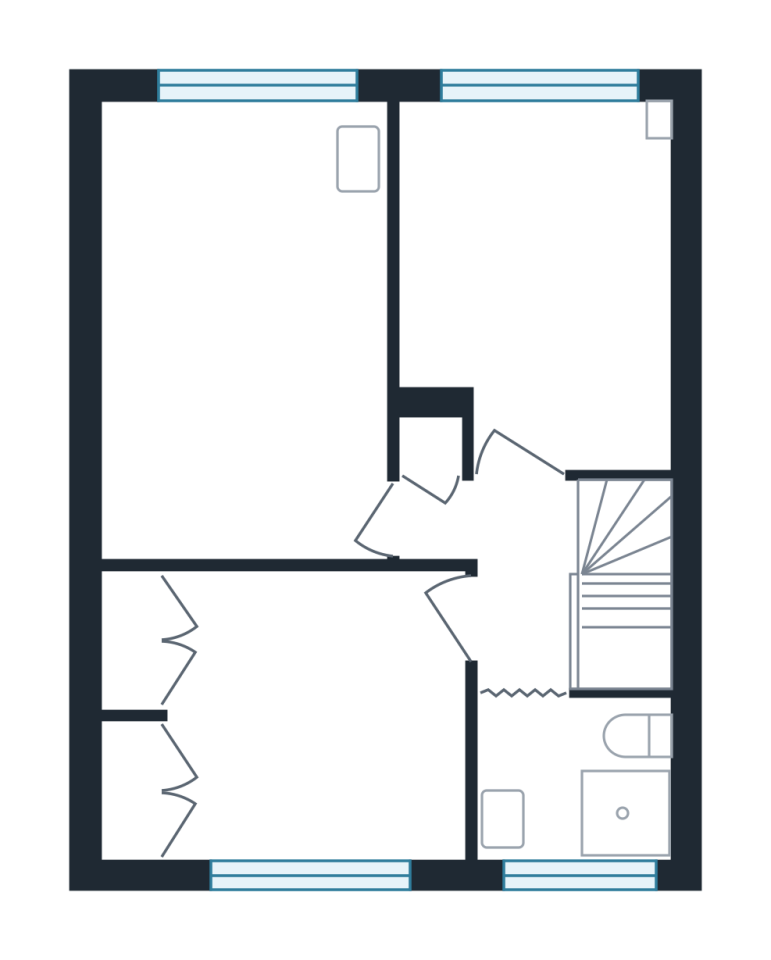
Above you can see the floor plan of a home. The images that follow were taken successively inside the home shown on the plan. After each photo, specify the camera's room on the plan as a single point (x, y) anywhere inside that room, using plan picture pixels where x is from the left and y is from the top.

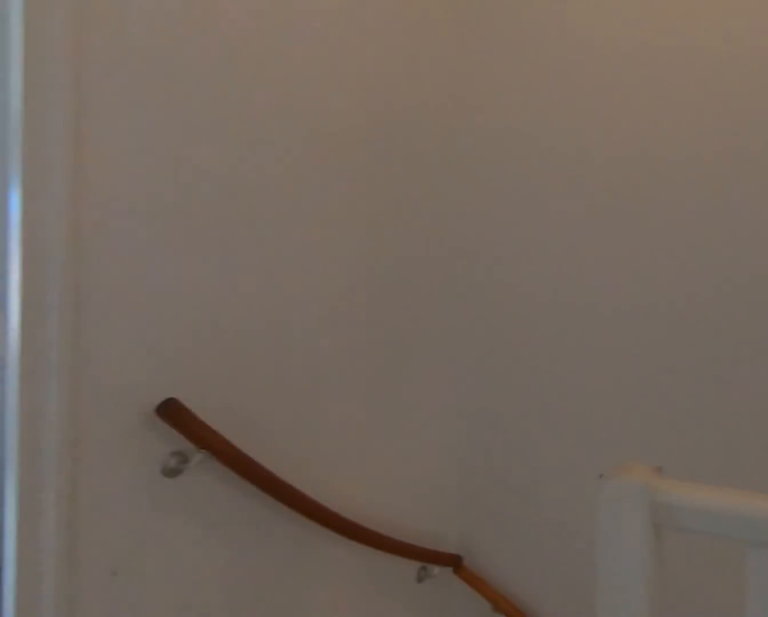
(506, 570)
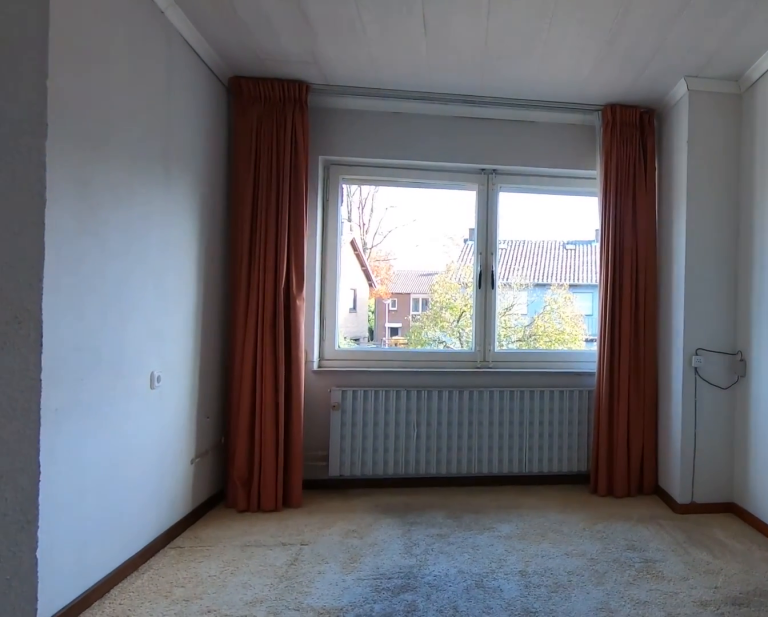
(542, 279)
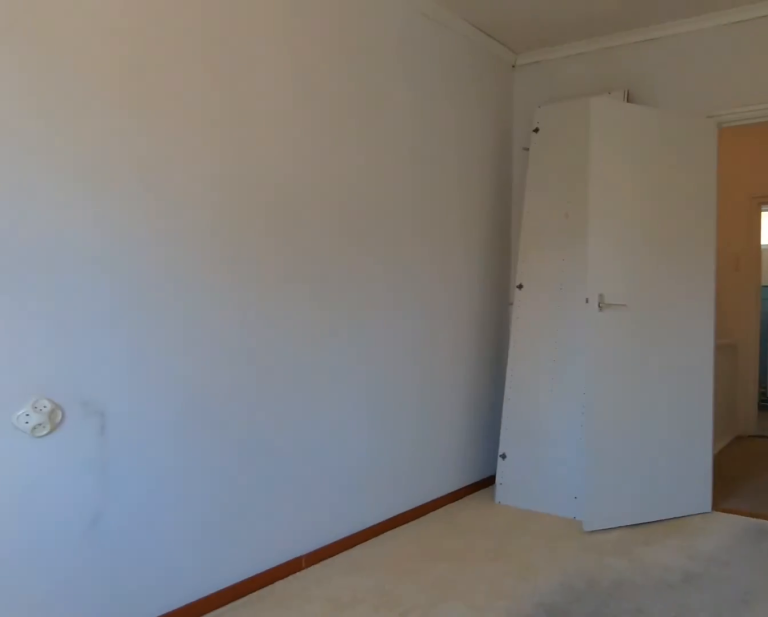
(542, 279)
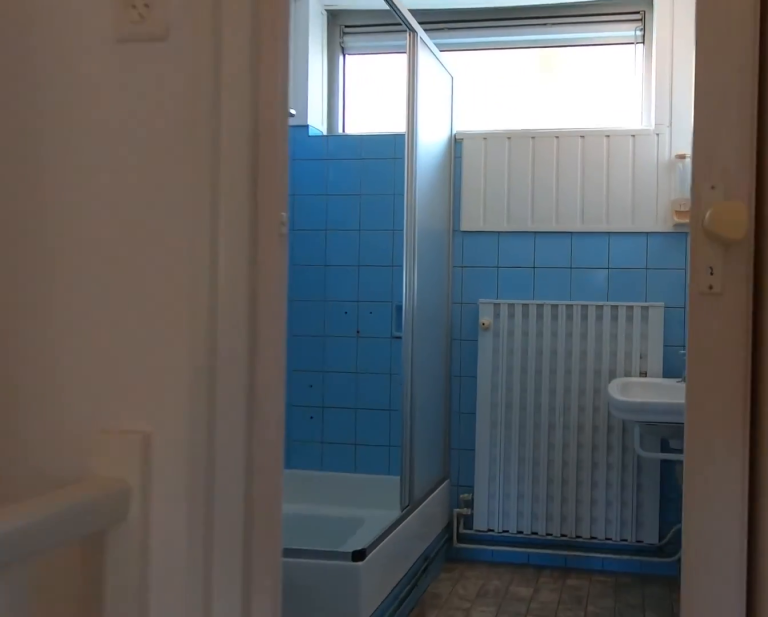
(506, 570)
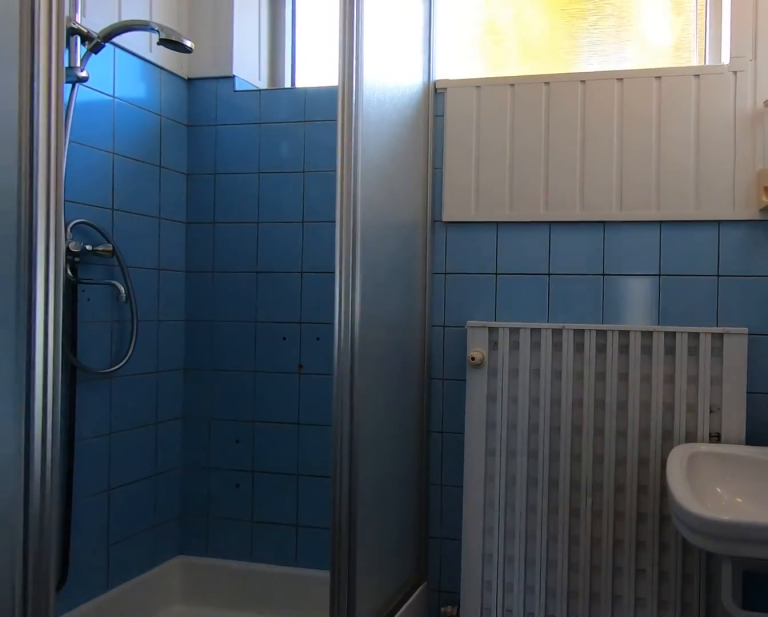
(573, 778)
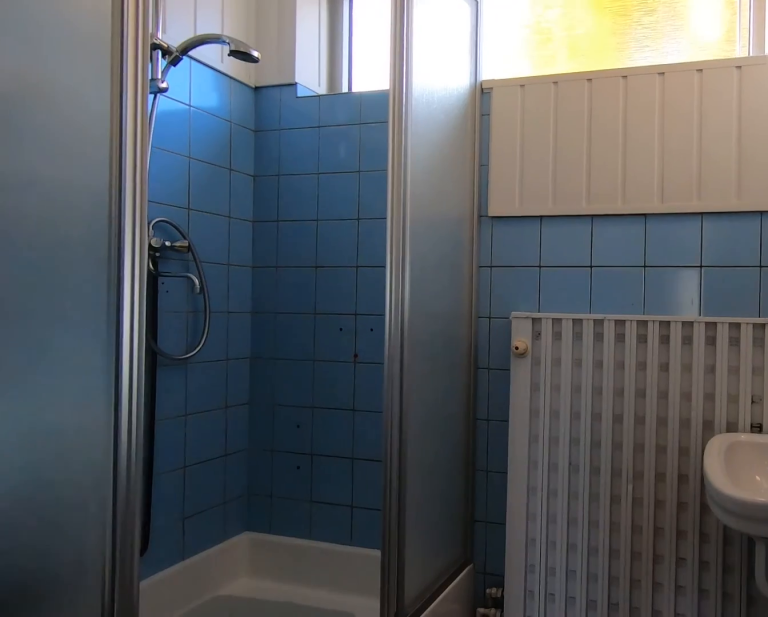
(573, 778)
